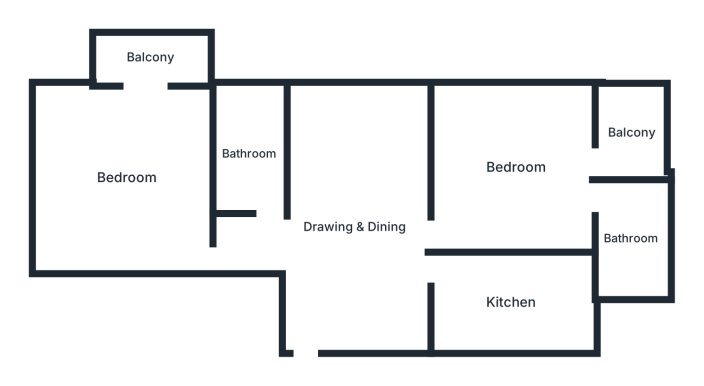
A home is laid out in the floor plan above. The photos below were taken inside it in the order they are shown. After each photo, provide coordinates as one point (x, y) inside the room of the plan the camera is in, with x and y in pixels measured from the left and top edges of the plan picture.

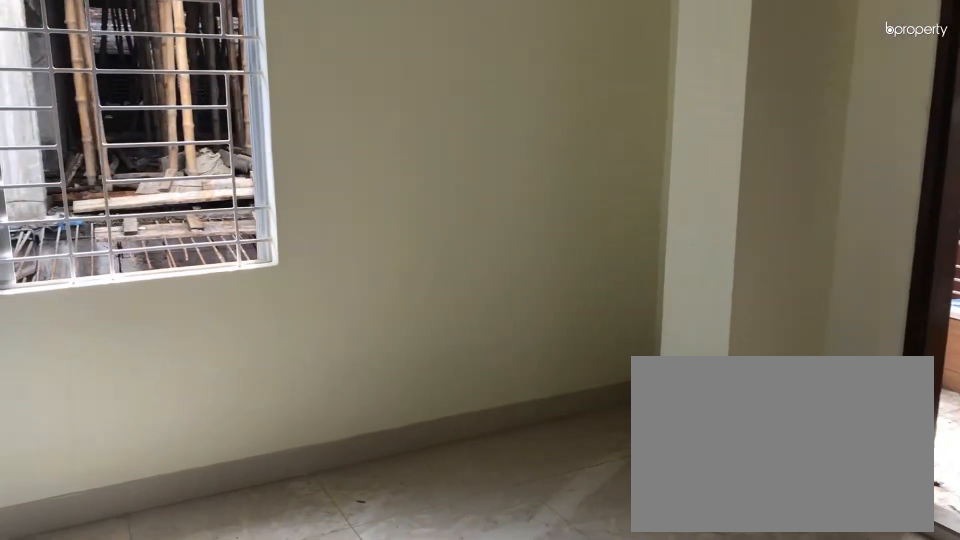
(514, 166)
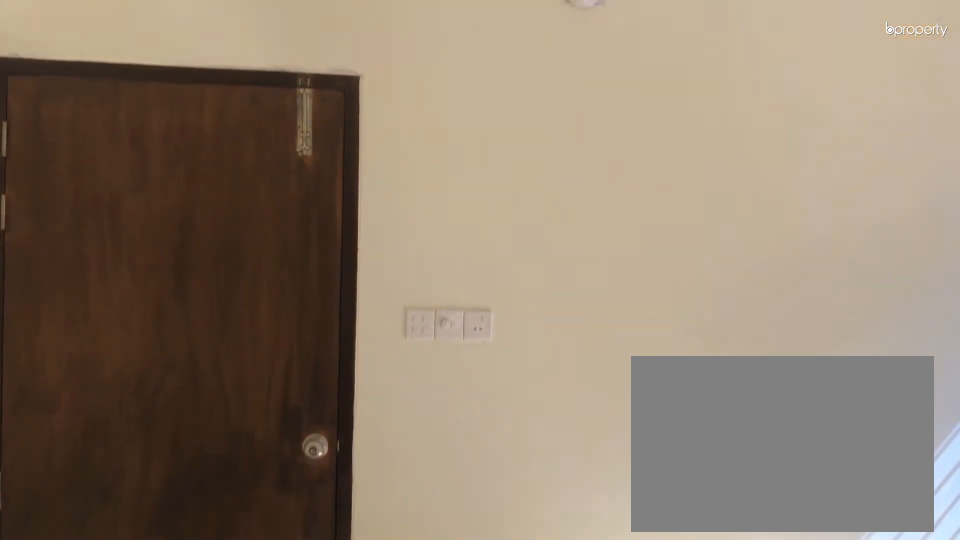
(514, 166)
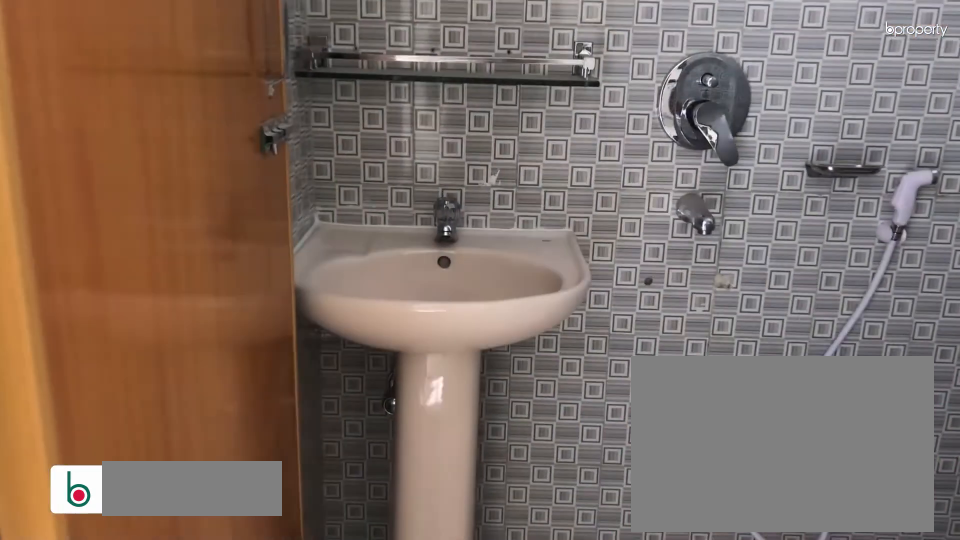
(629, 239)
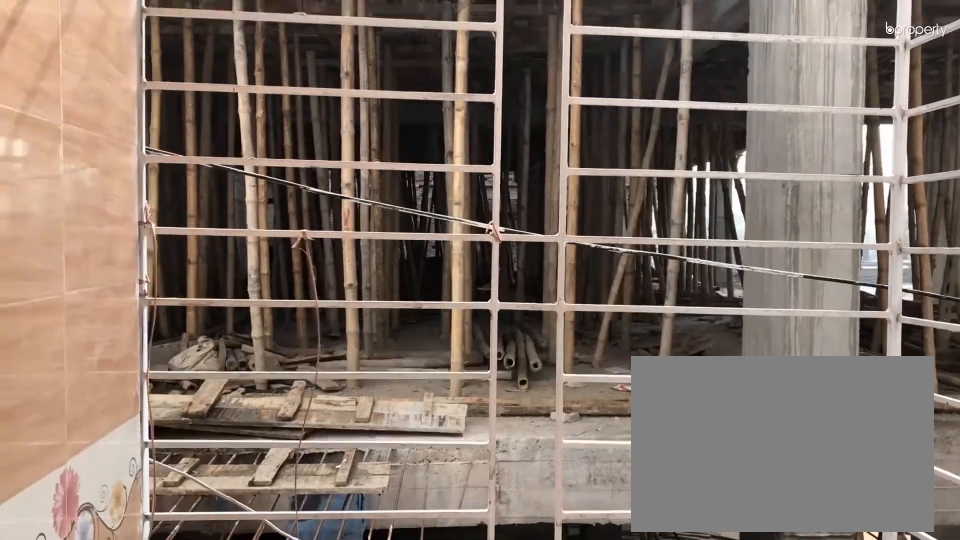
(630, 133)
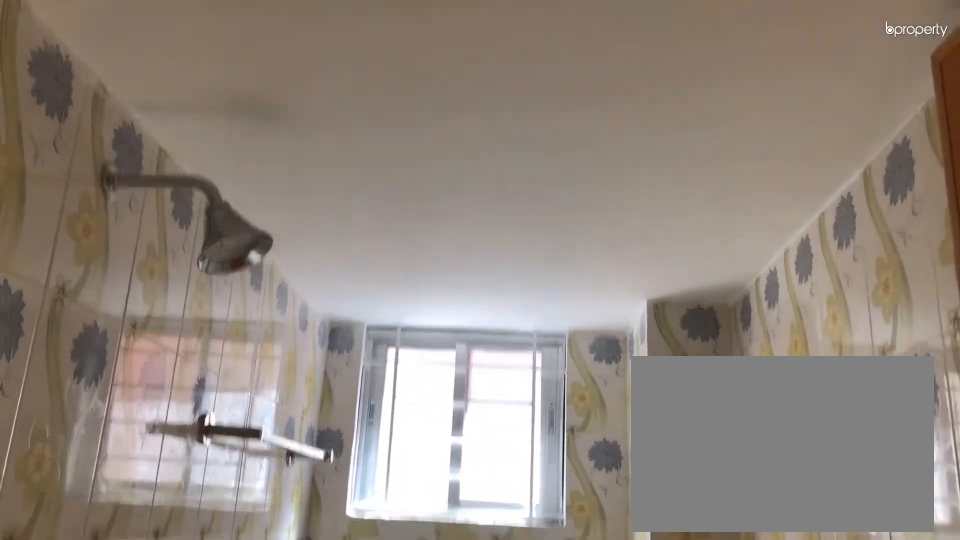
(250, 155)
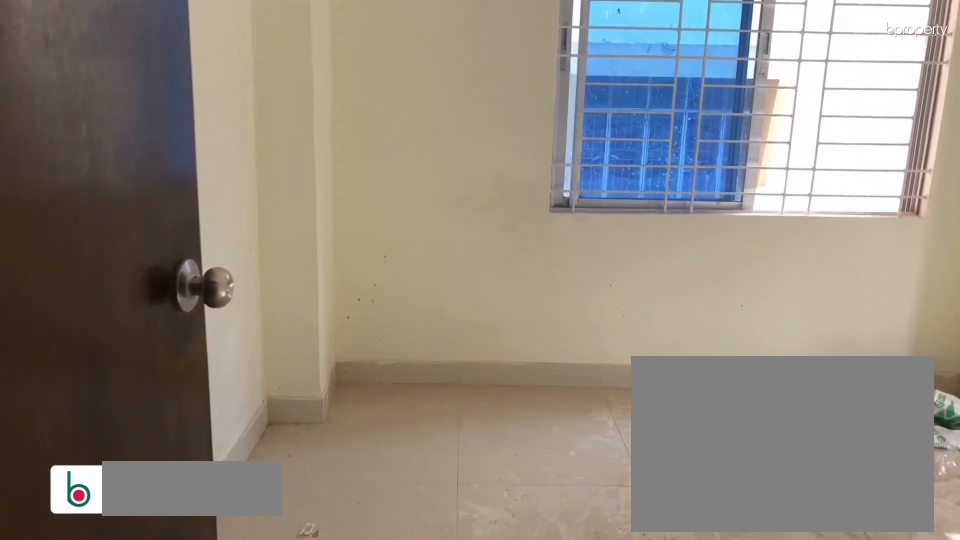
(125, 178)
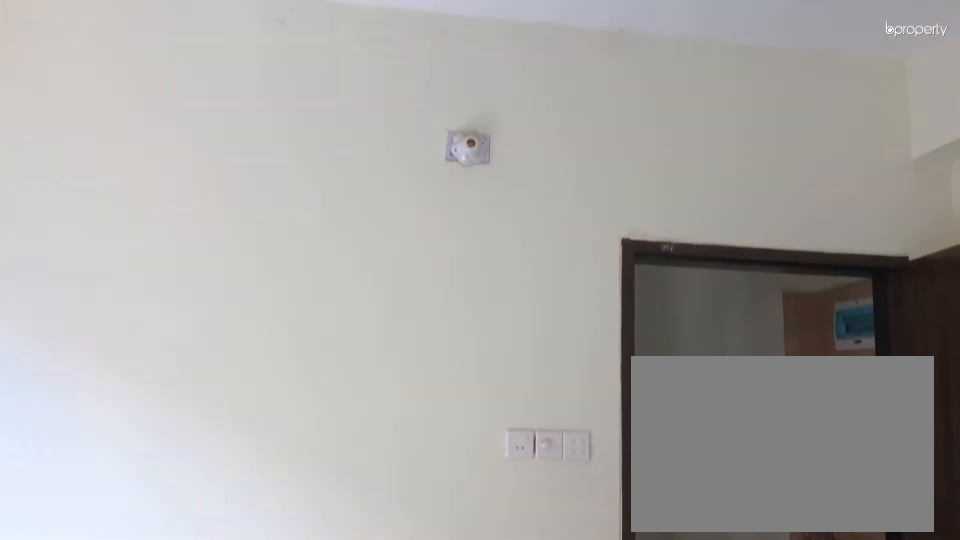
(125, 178)
